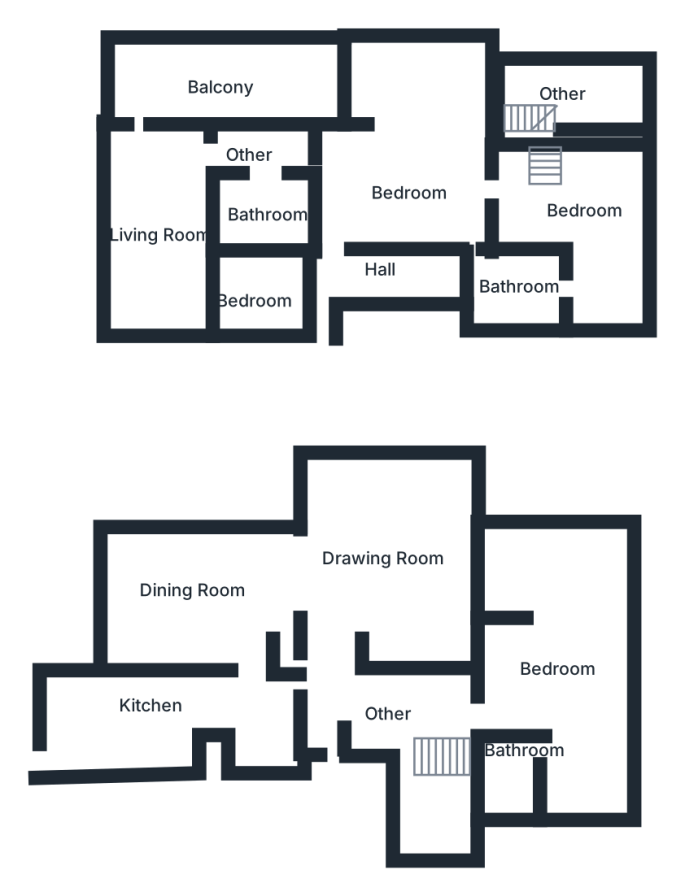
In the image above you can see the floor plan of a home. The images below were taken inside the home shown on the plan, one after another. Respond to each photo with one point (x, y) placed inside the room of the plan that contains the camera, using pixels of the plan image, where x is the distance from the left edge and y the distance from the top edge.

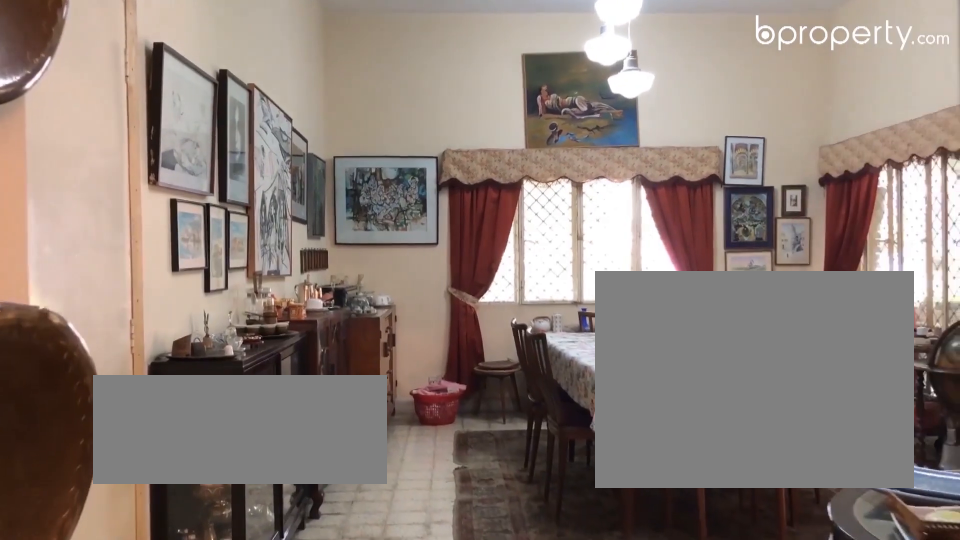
(196, 590)
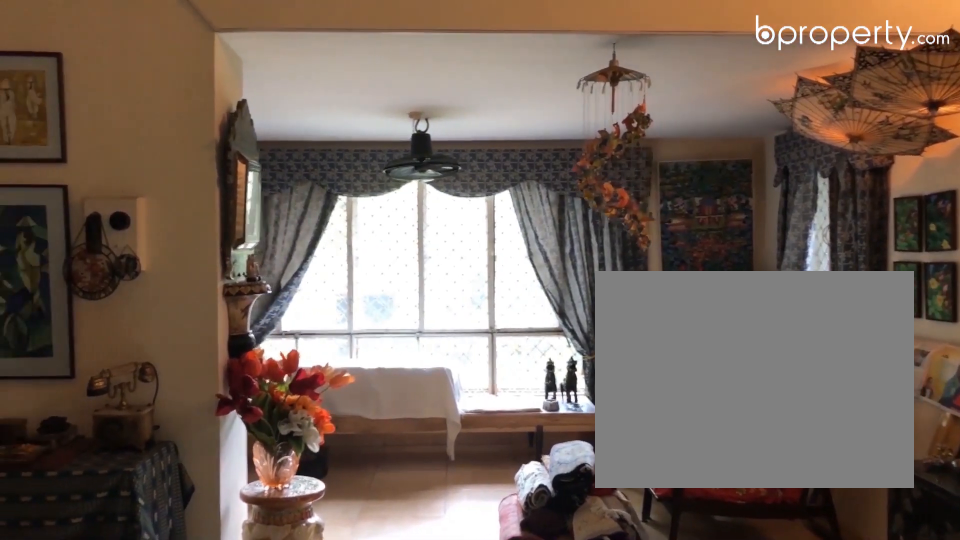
(566, 676)
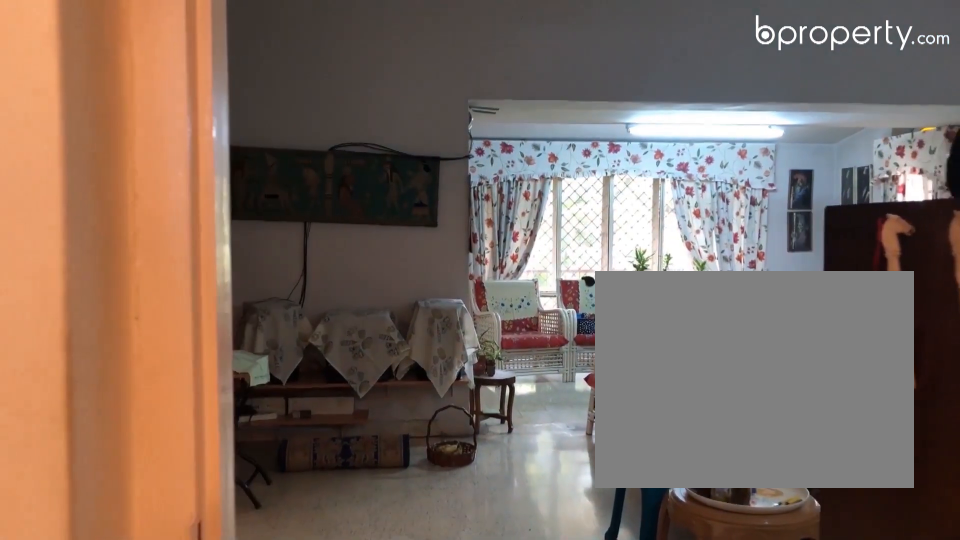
(429, 158)
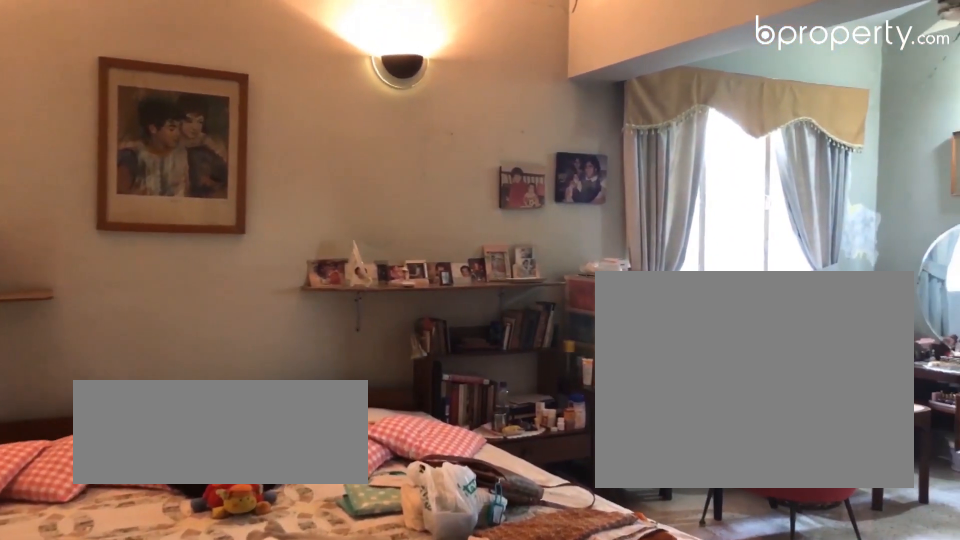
(533, 205)
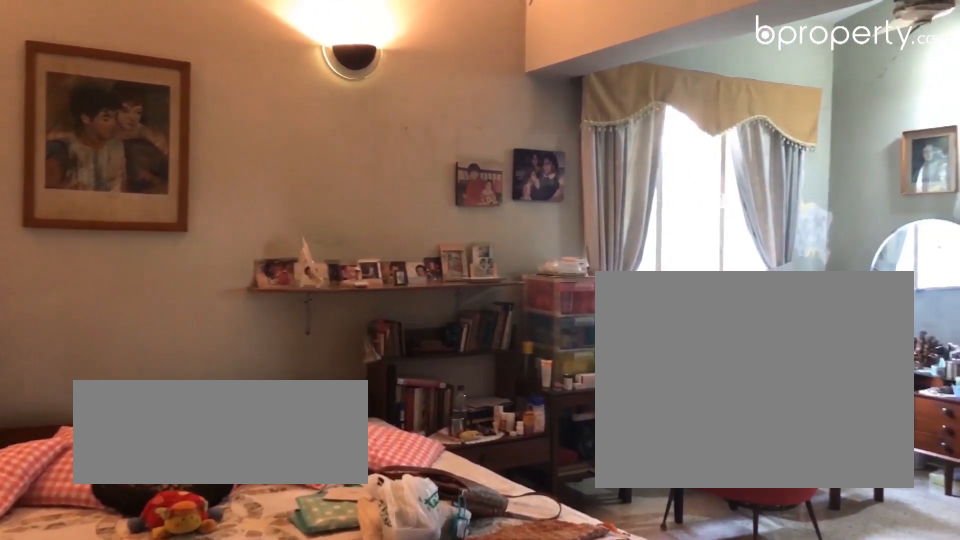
(533, 205)
